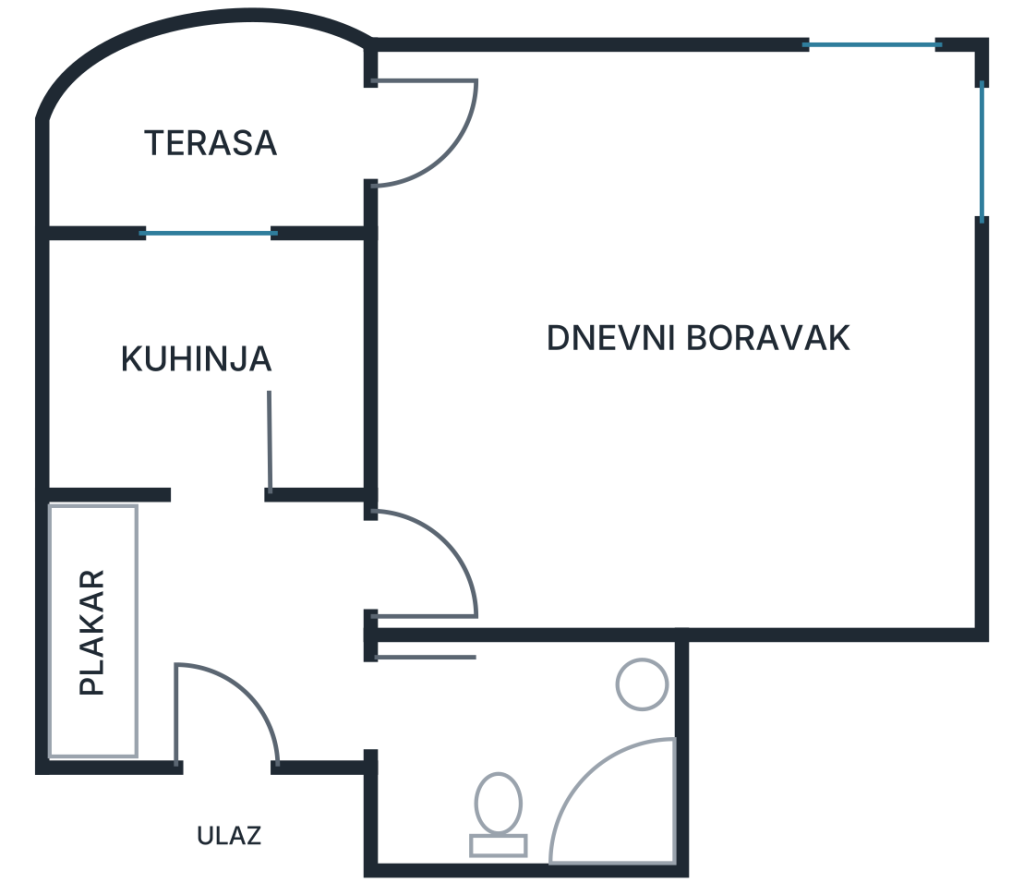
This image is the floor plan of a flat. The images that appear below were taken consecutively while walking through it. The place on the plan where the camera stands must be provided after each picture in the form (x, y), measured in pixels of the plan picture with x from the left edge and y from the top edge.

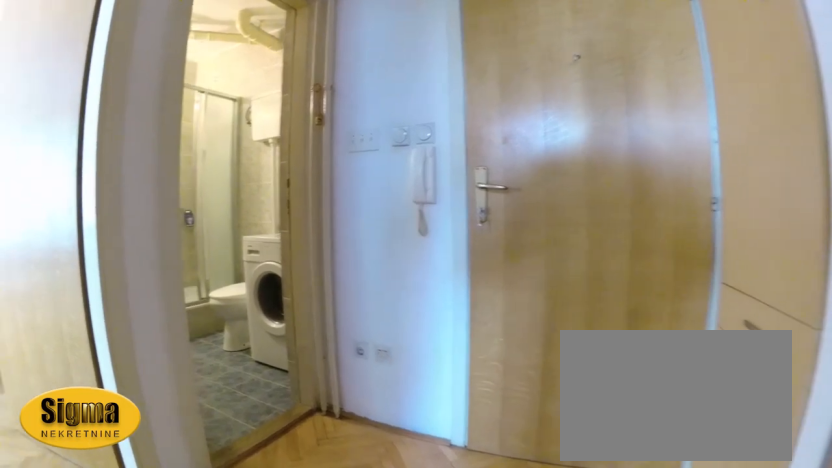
(226, 528)
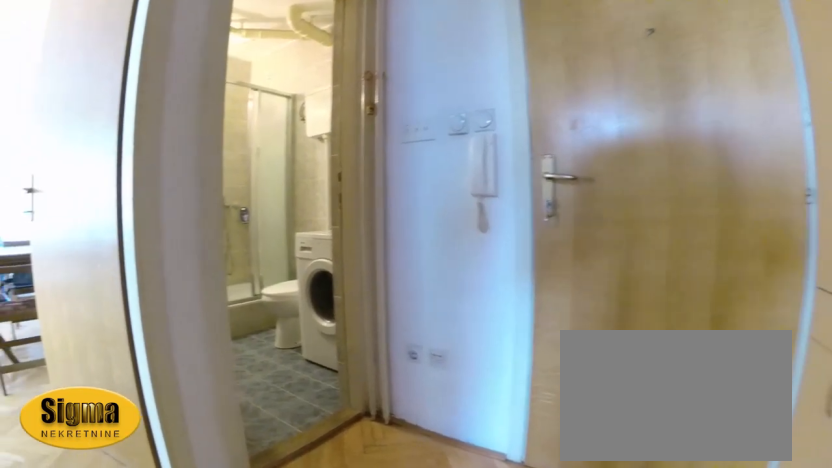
(228, 537)
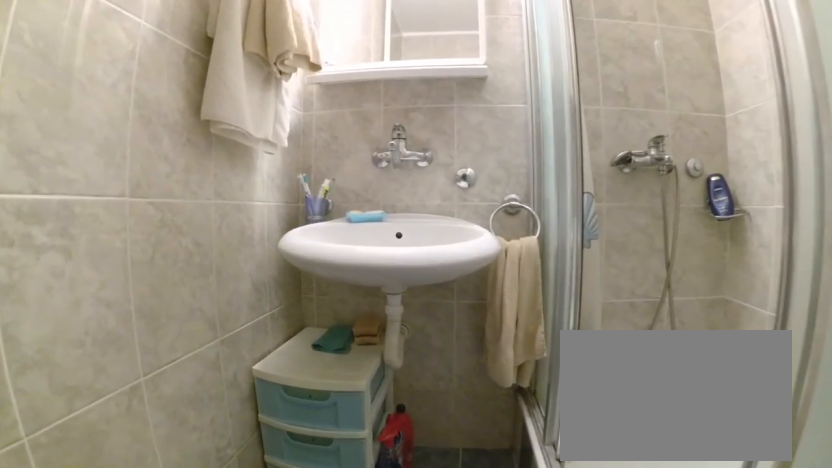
(504, 693)
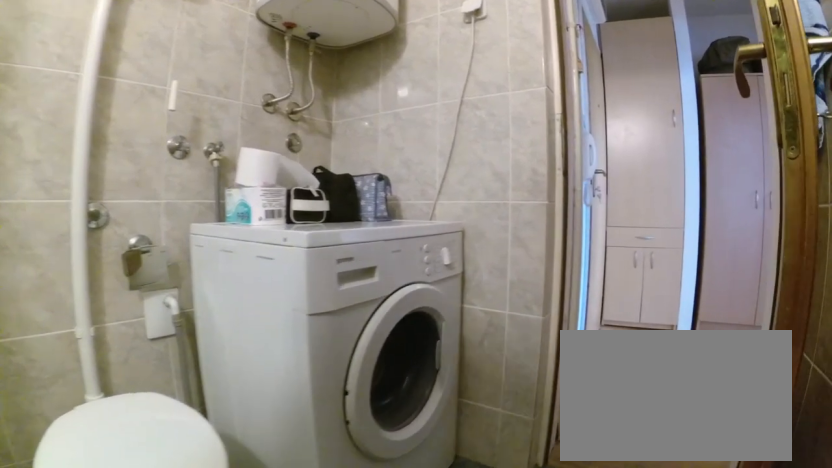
(610, 688)
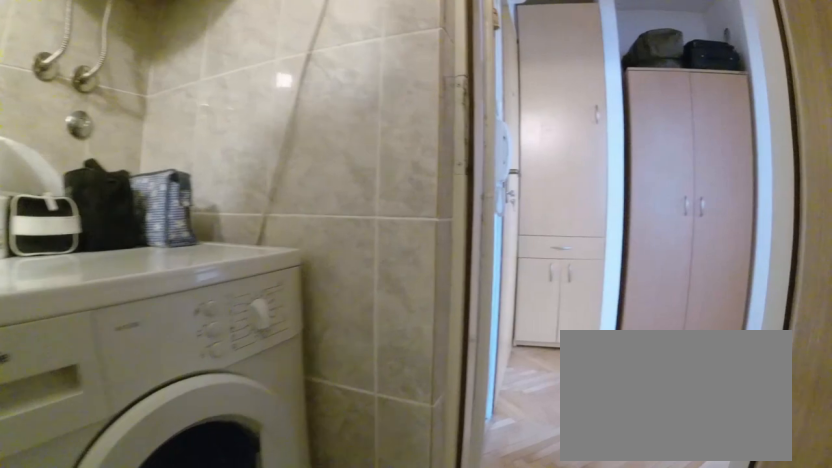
(532, 688)
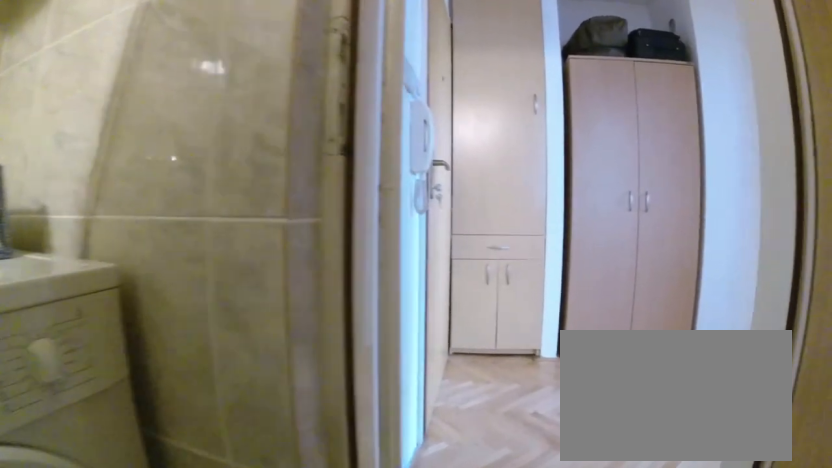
(494, 687)
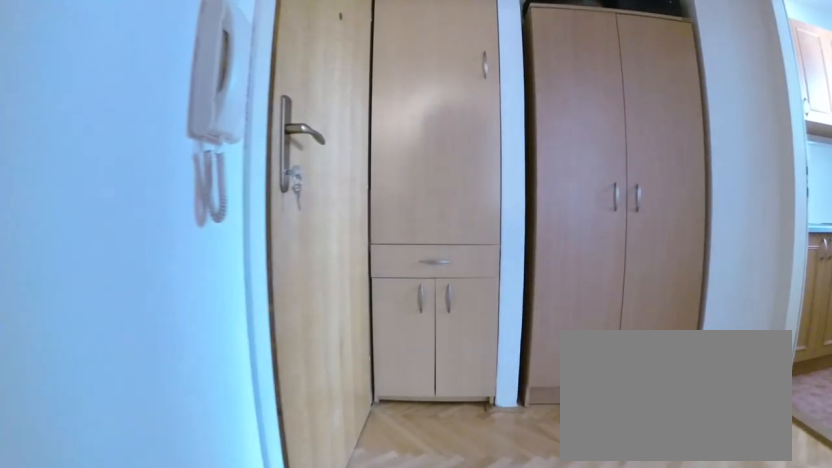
(390, 685)
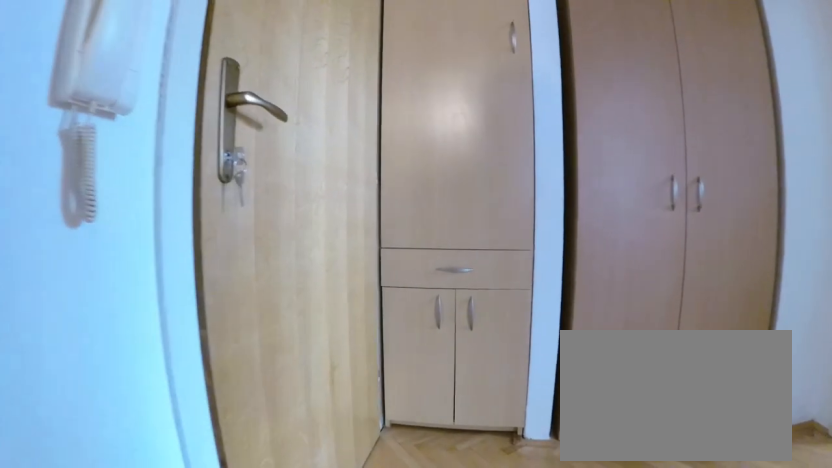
(349, 687)
